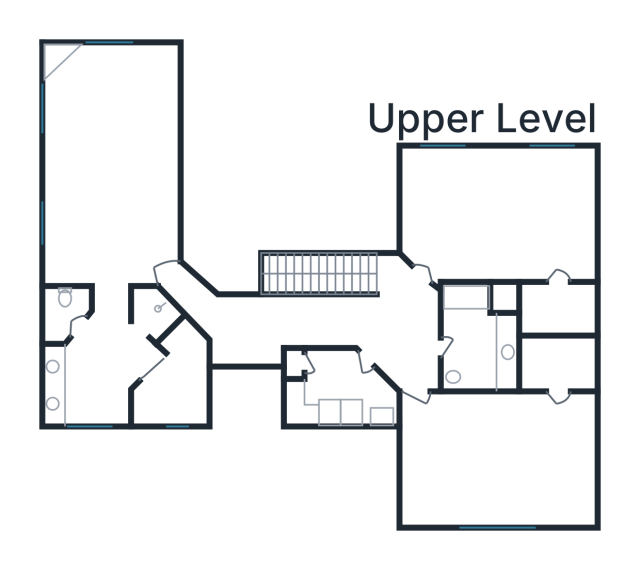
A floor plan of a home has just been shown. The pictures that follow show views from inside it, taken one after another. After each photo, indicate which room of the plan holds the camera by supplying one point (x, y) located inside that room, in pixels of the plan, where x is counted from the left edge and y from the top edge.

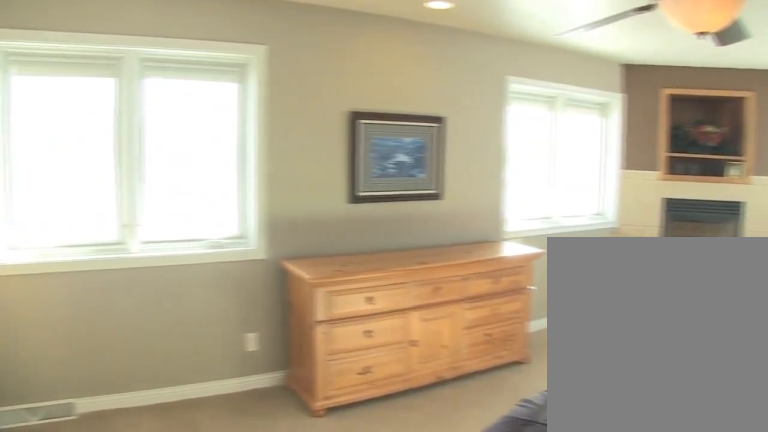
(113, 166)
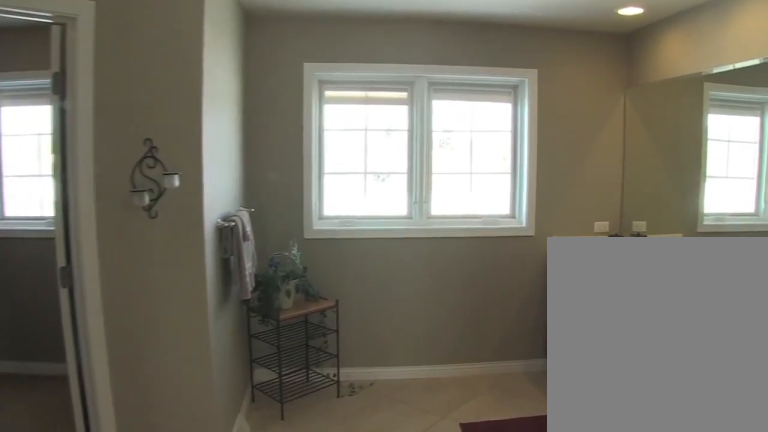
(100, 364)
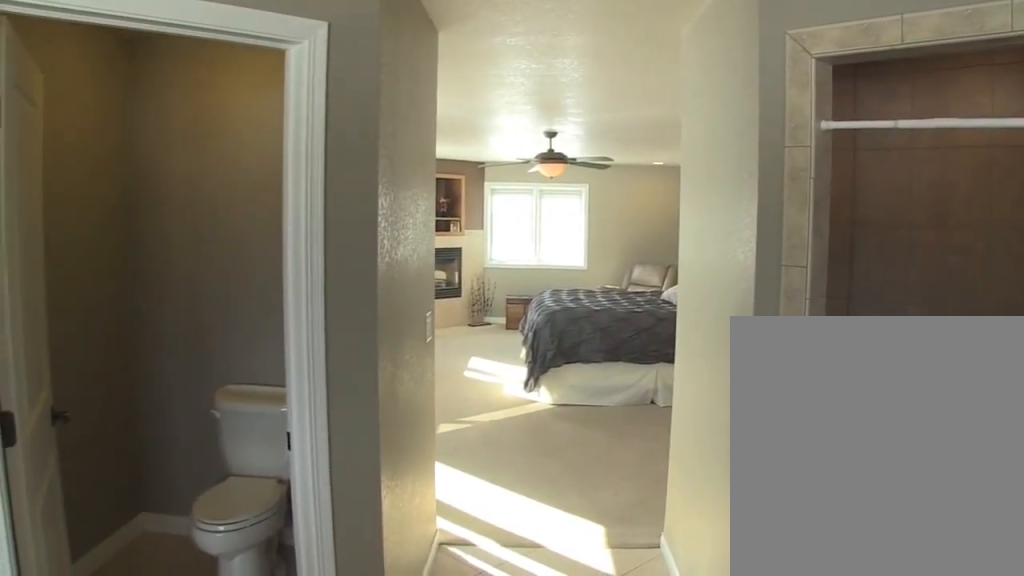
(100, 364)
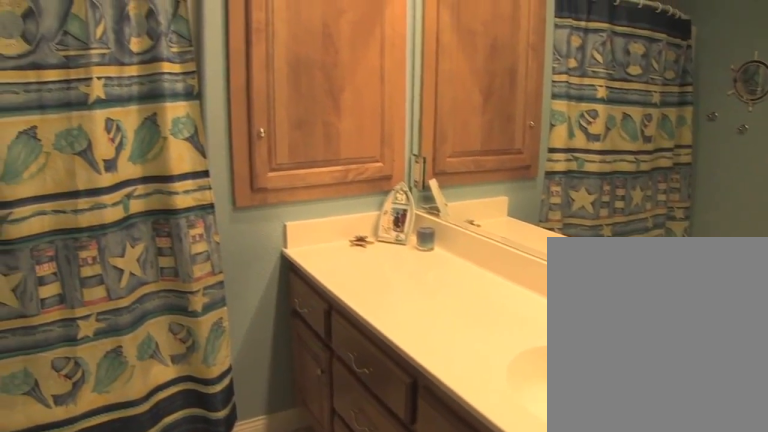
(477, 340)
